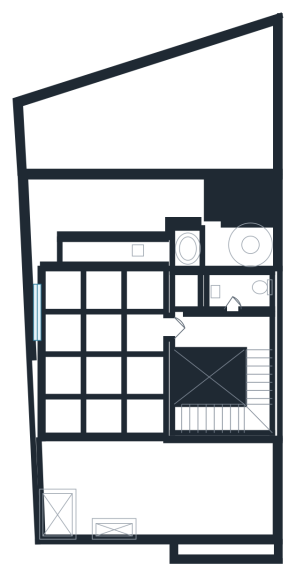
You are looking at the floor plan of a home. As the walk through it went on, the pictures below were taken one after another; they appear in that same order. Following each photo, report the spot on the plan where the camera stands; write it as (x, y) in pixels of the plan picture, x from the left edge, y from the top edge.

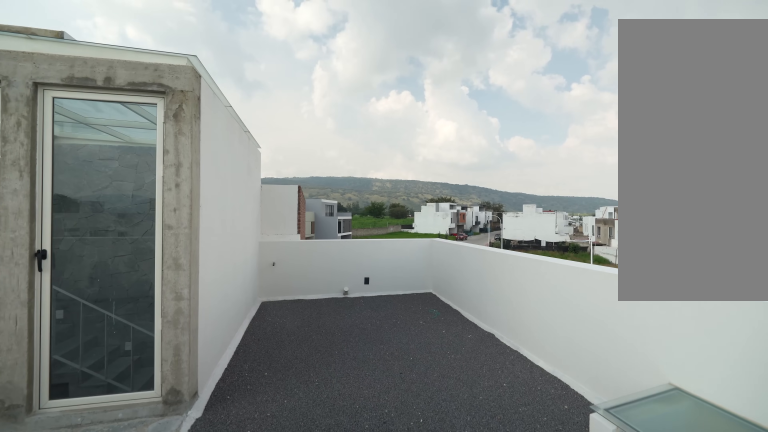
(47, 453)
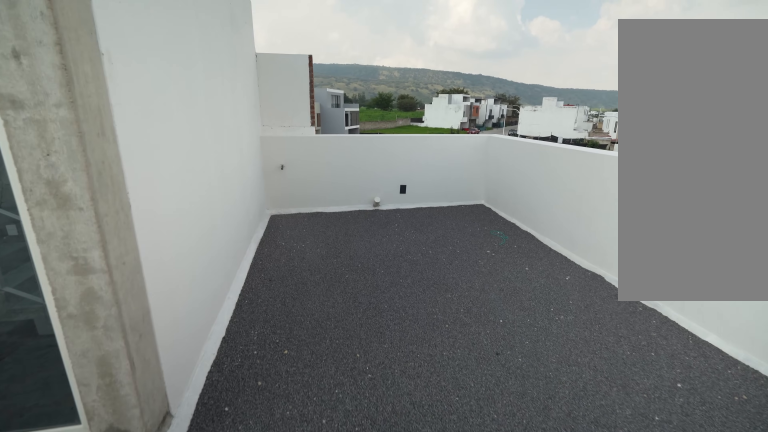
(80, 455)
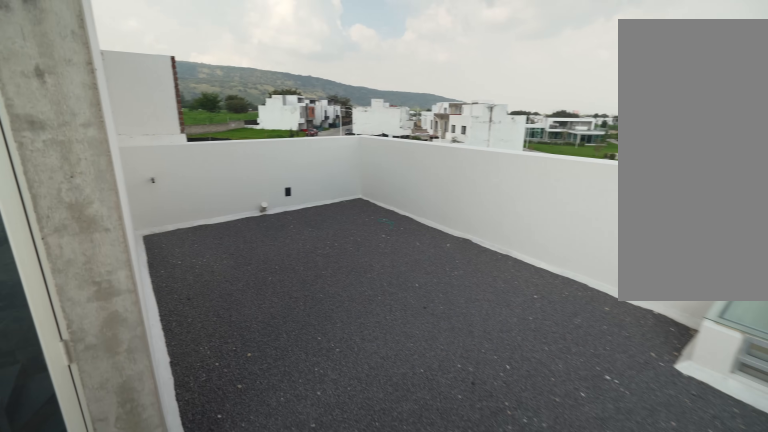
(159, 448)
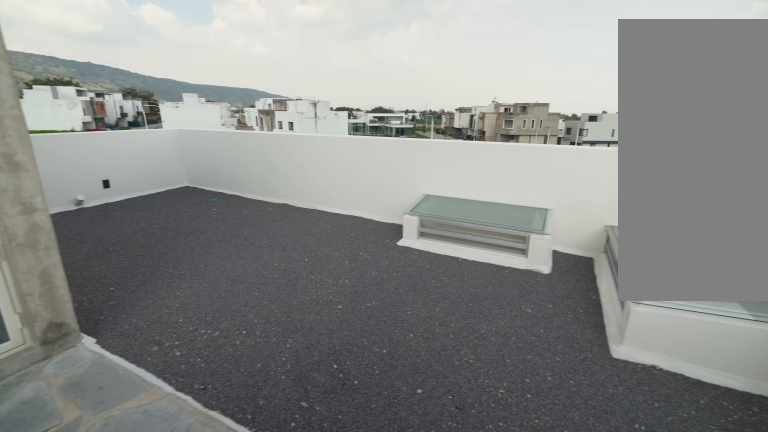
(101, 434)
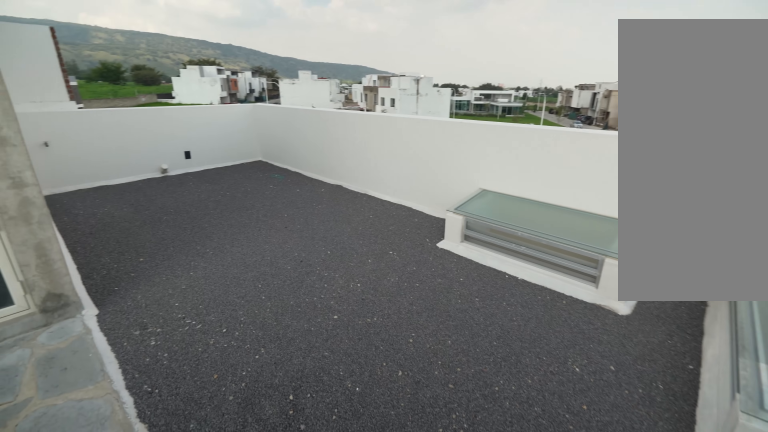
(66, 428)
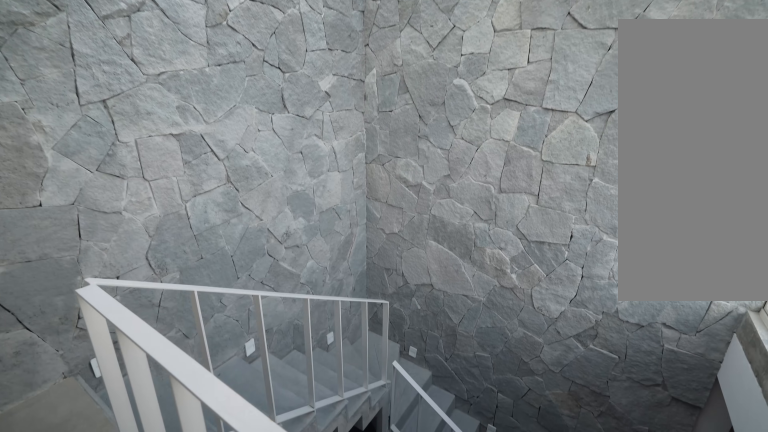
(203, 330)
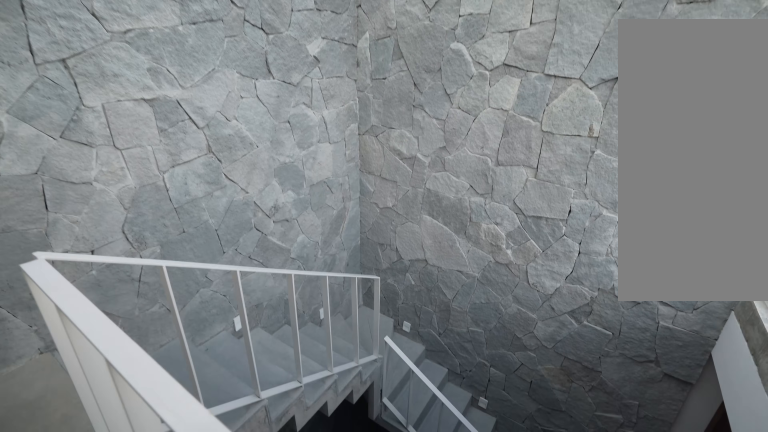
(204, 330)
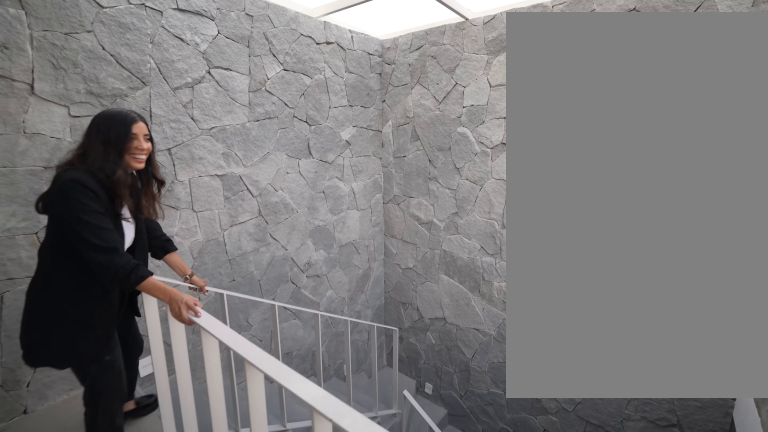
(210, 333)
